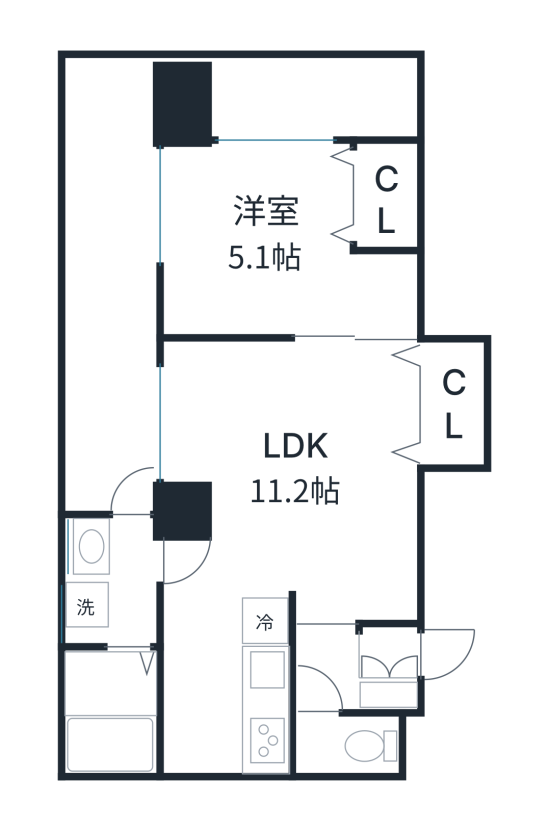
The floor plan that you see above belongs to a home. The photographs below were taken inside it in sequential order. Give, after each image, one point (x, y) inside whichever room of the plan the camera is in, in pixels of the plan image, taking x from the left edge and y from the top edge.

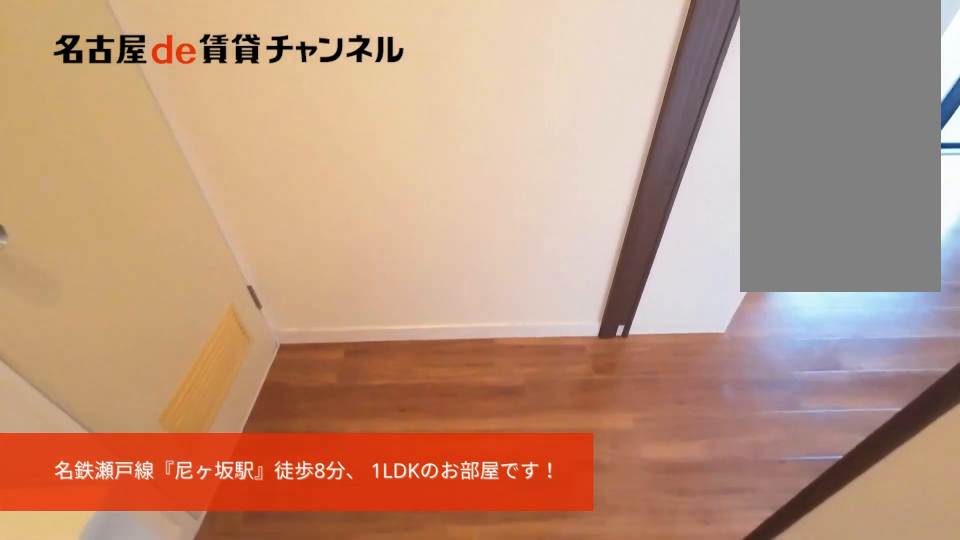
(360, 666)
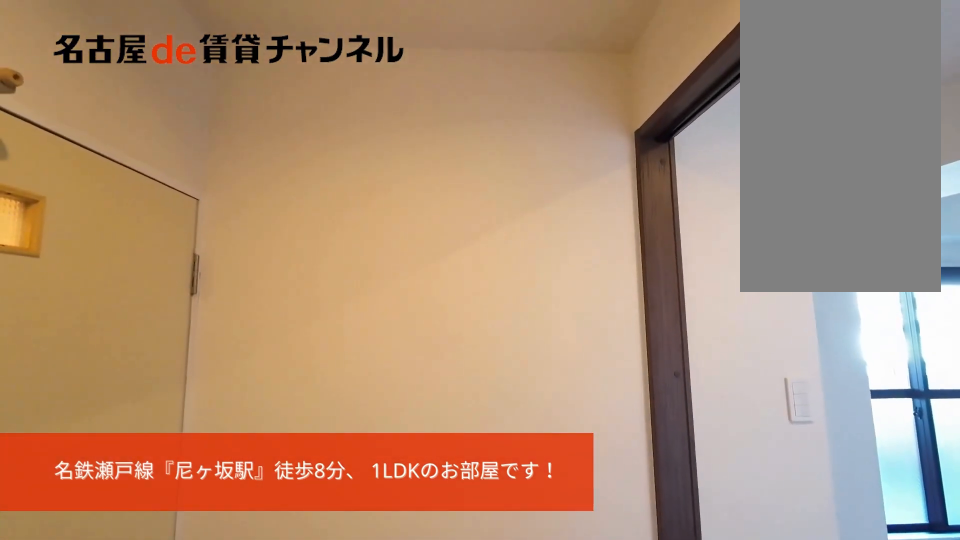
(360, 666)
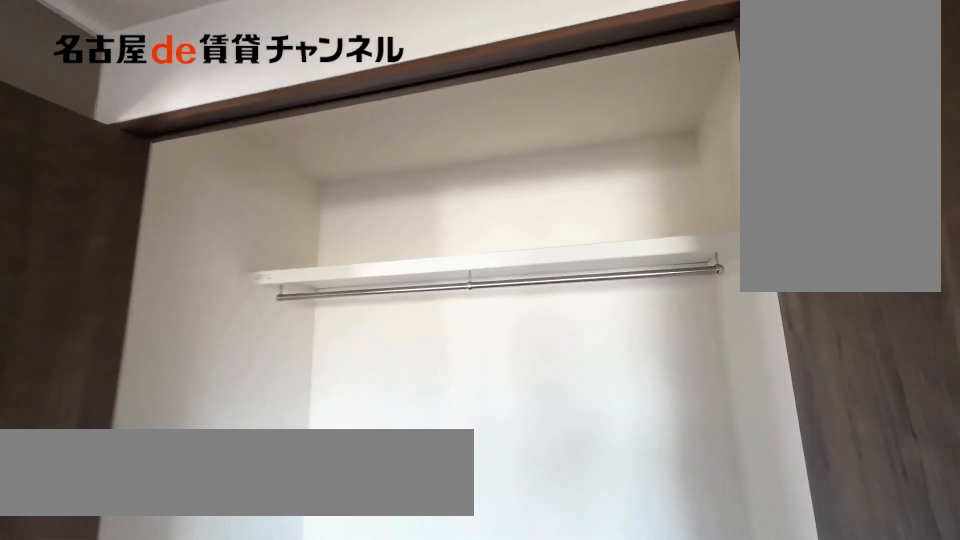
(450, 403)
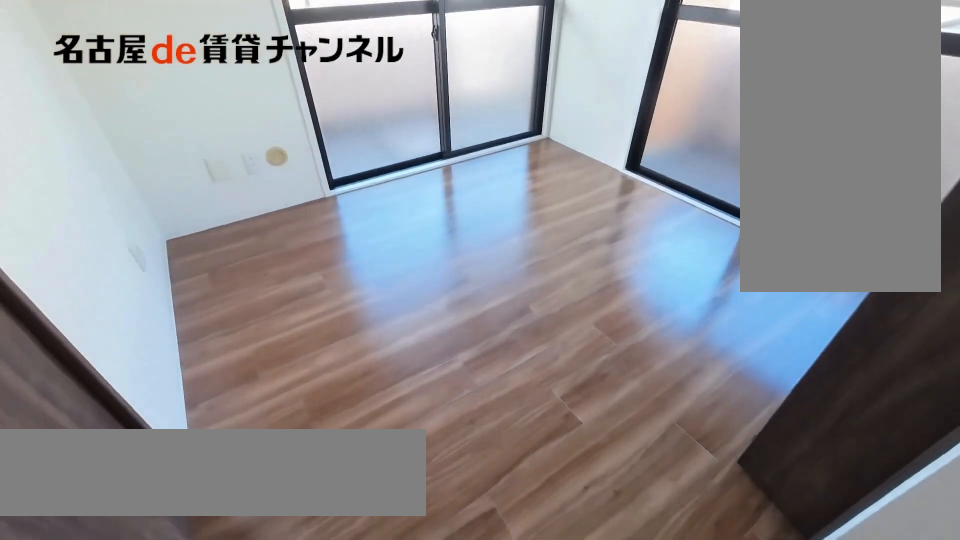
(290, 239)
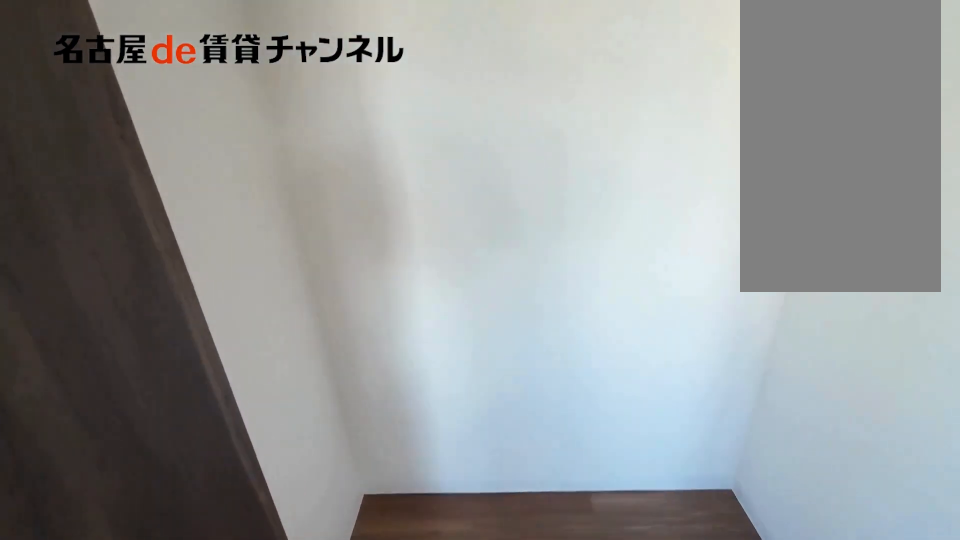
(388, 197)
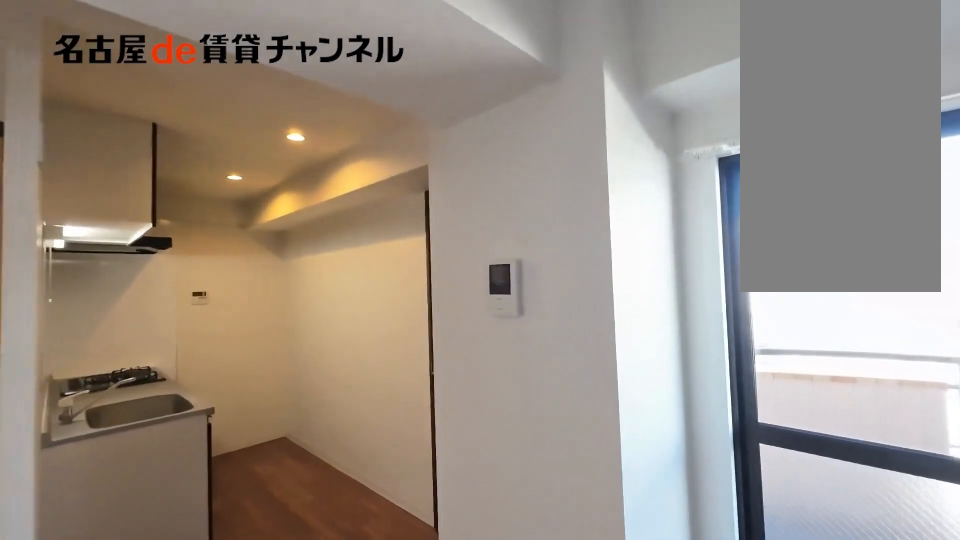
(290, 516)
